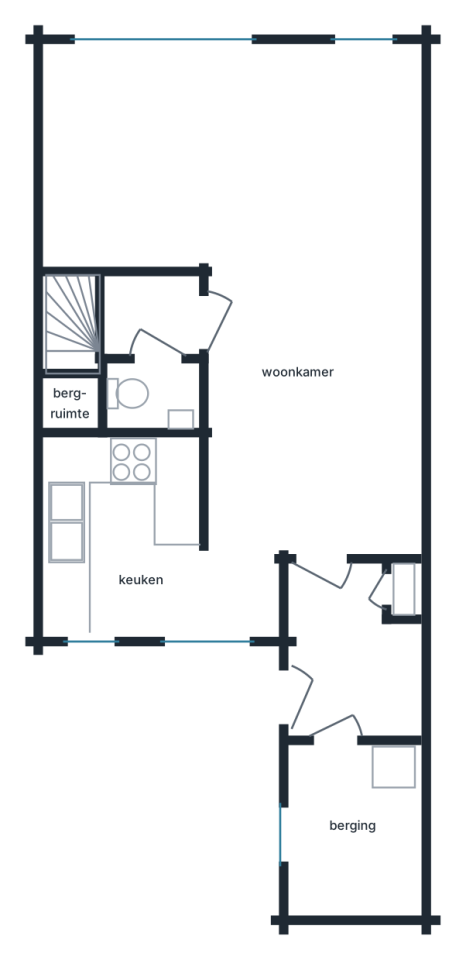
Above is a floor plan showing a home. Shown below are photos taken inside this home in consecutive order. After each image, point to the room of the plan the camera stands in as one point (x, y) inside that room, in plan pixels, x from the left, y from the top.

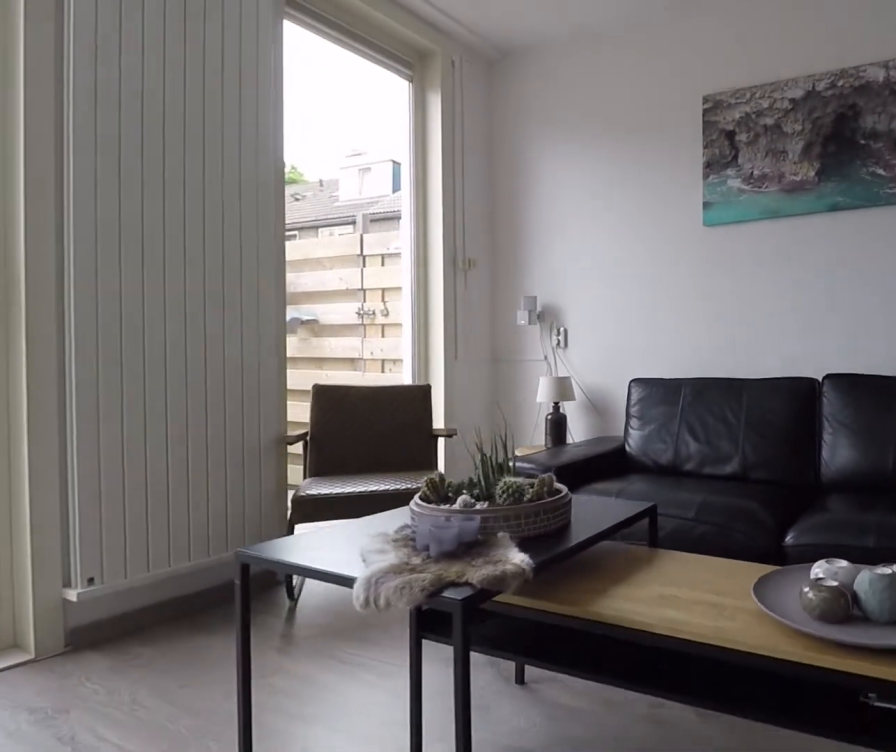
(71, 232)
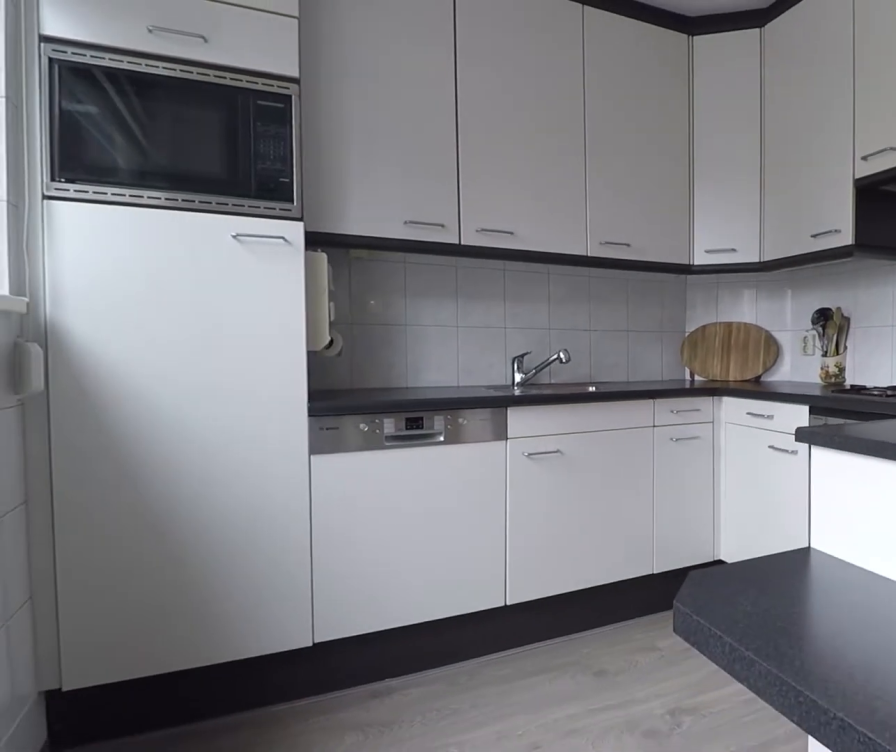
(142, 546)
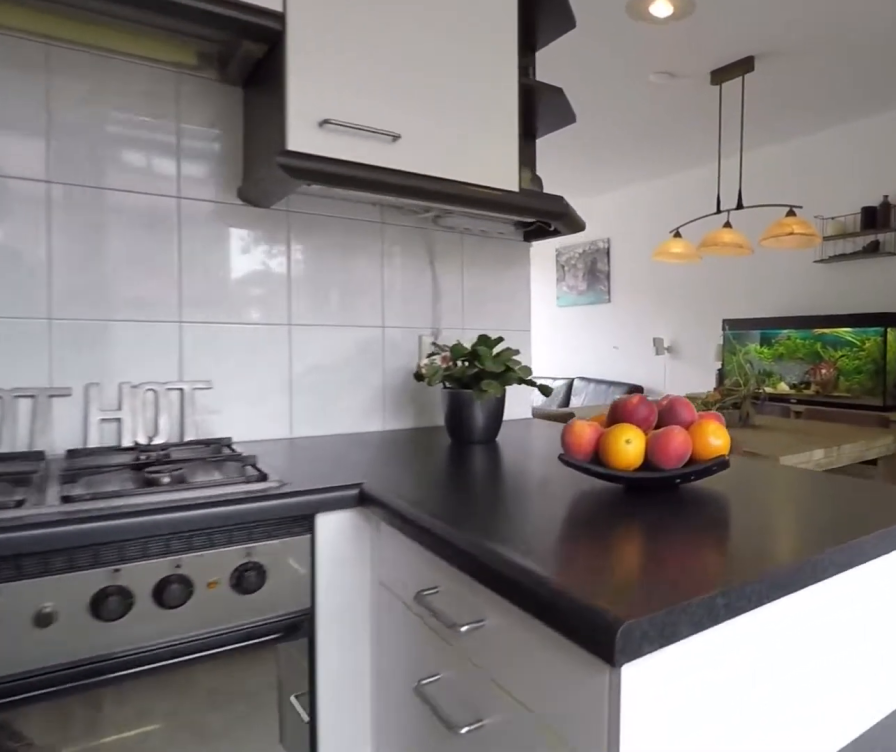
(142, 546)
